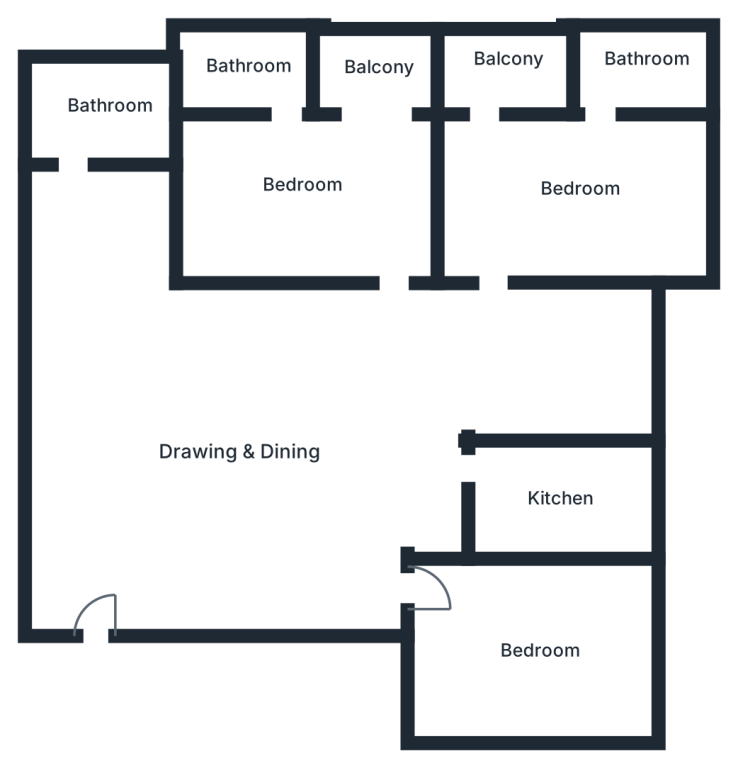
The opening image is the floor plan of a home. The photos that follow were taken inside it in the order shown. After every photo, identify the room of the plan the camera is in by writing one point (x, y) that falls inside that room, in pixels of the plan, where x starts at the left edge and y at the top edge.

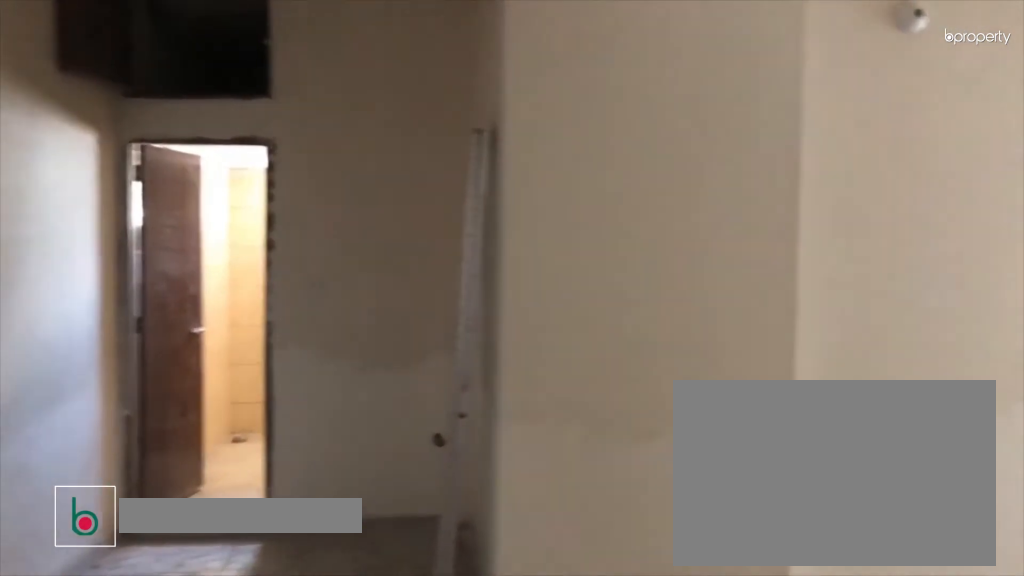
(233, 432)
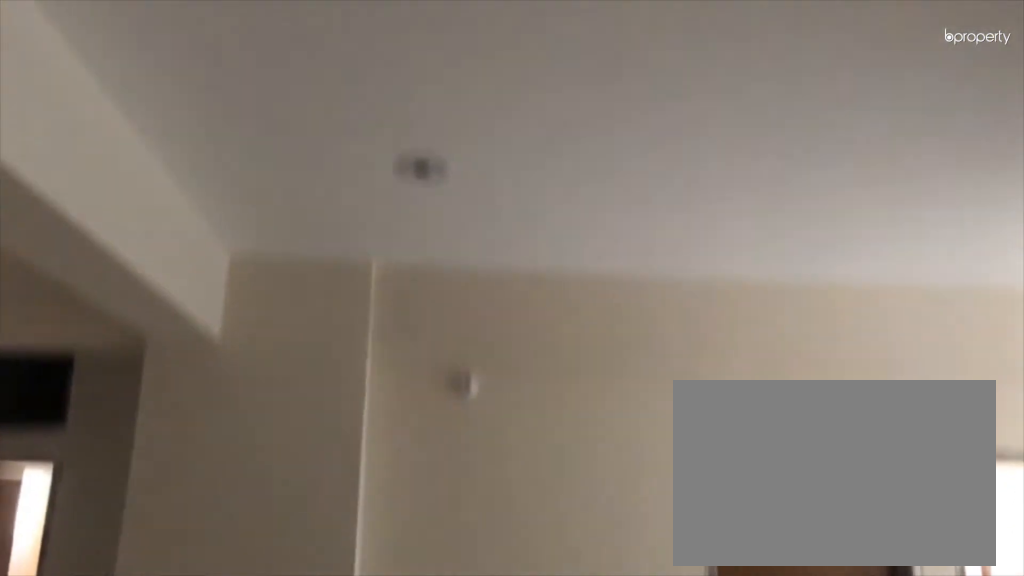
(233, 432)
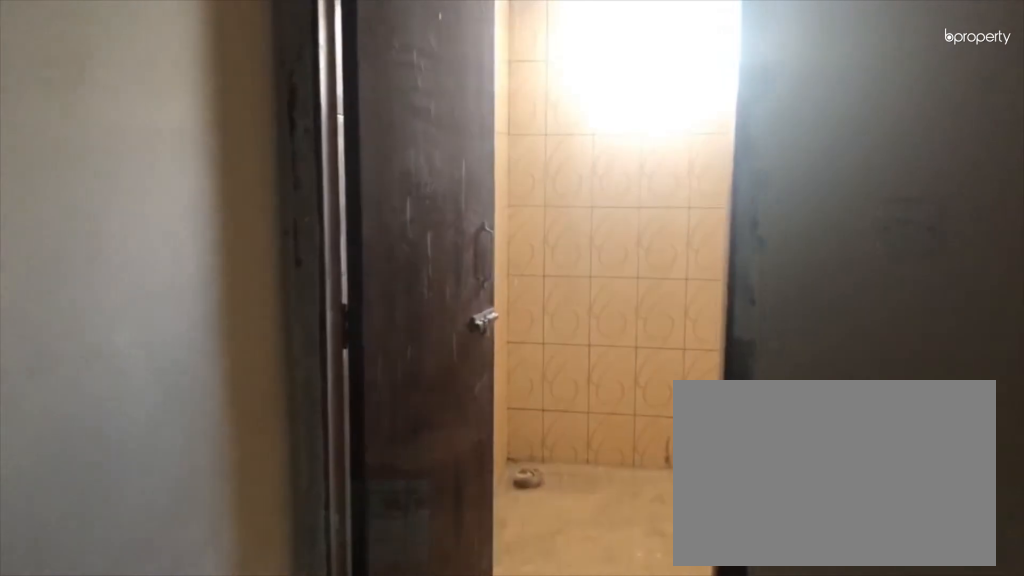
(110, 107)
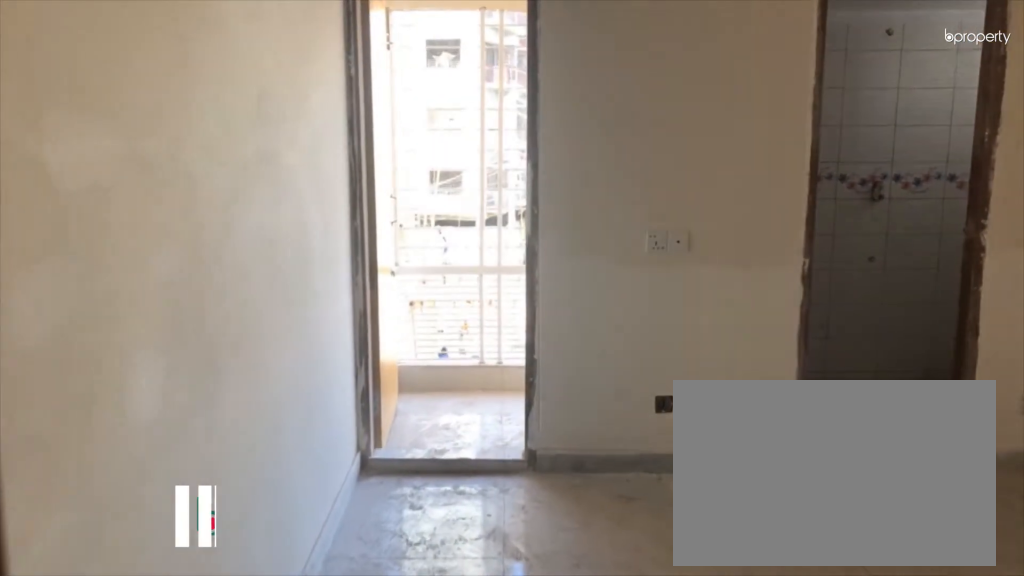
(585, 191)
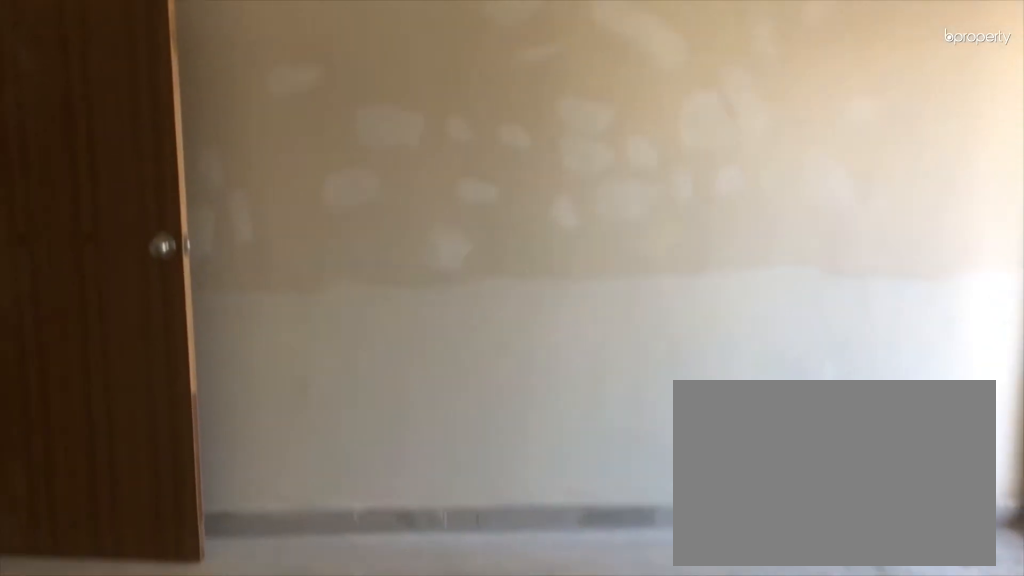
(585, 191)
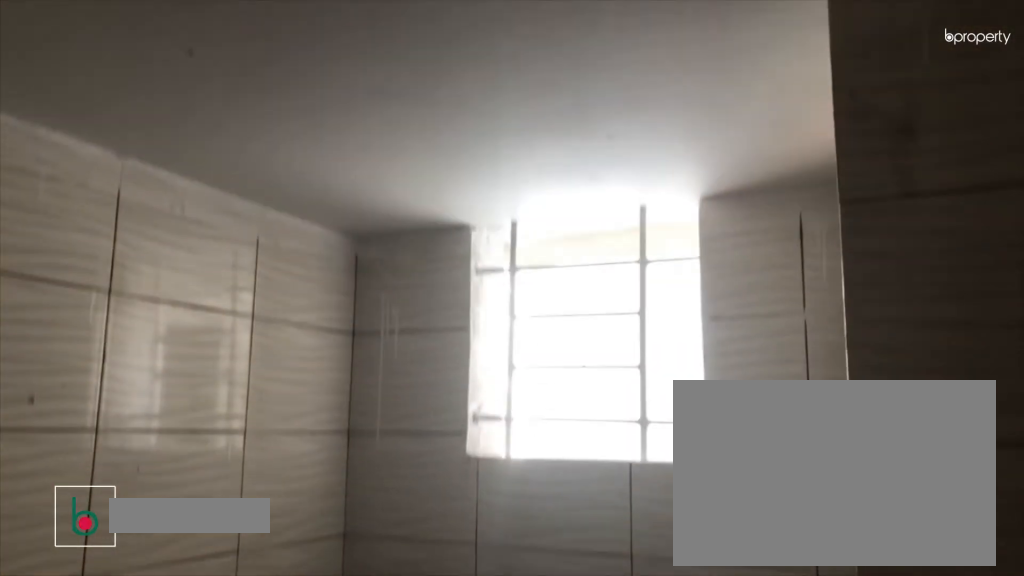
(641, 72)
